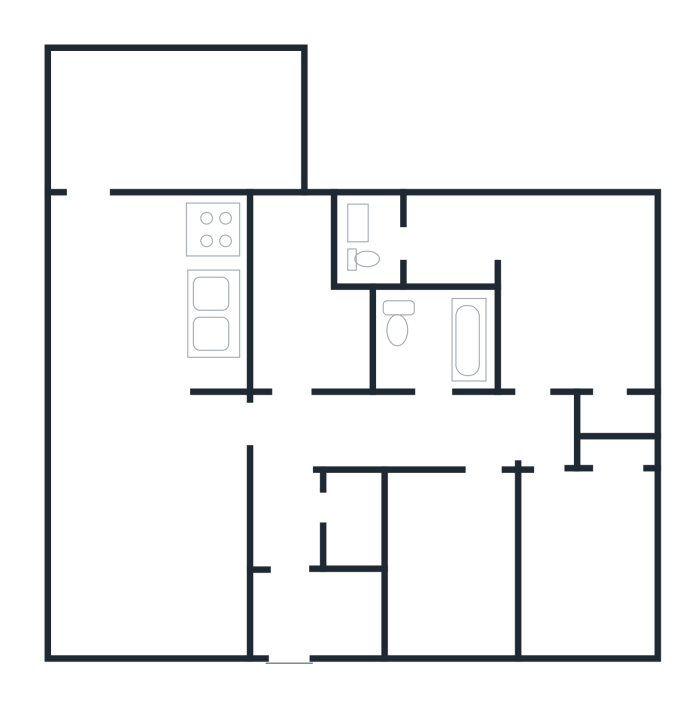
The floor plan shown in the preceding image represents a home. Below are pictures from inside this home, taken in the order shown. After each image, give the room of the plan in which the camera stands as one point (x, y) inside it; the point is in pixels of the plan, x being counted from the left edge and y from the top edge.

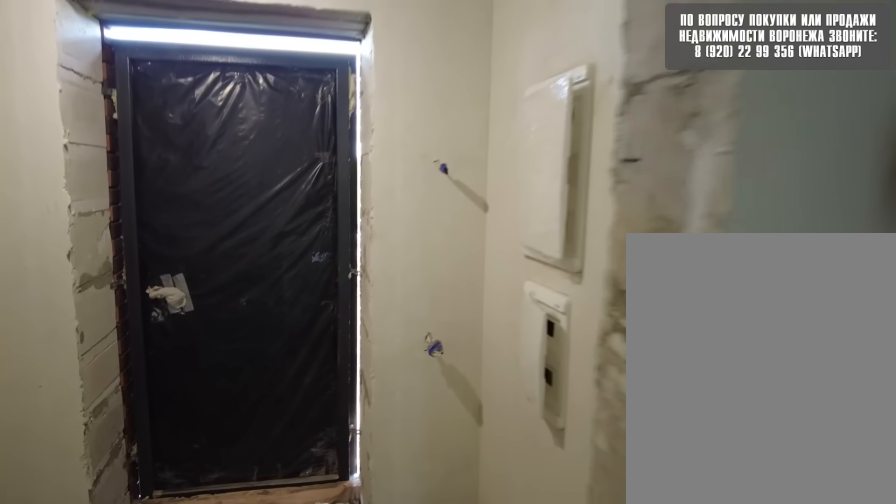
(309, 540)
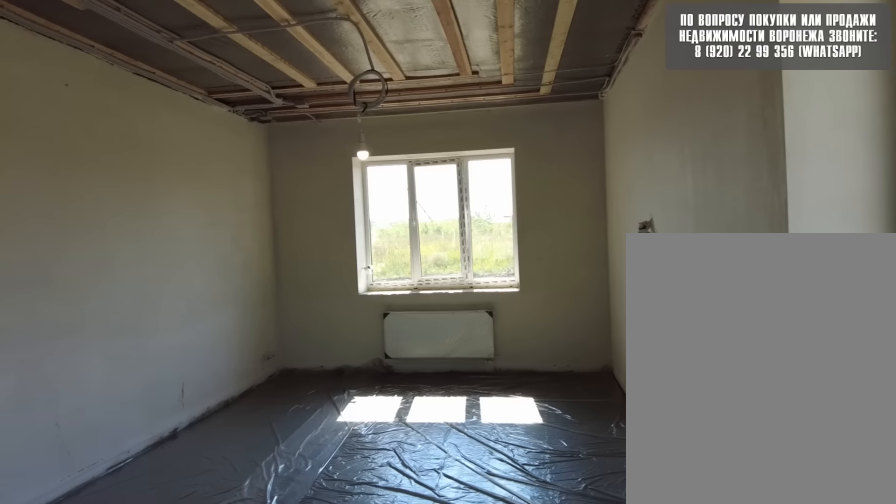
(120, 252)
